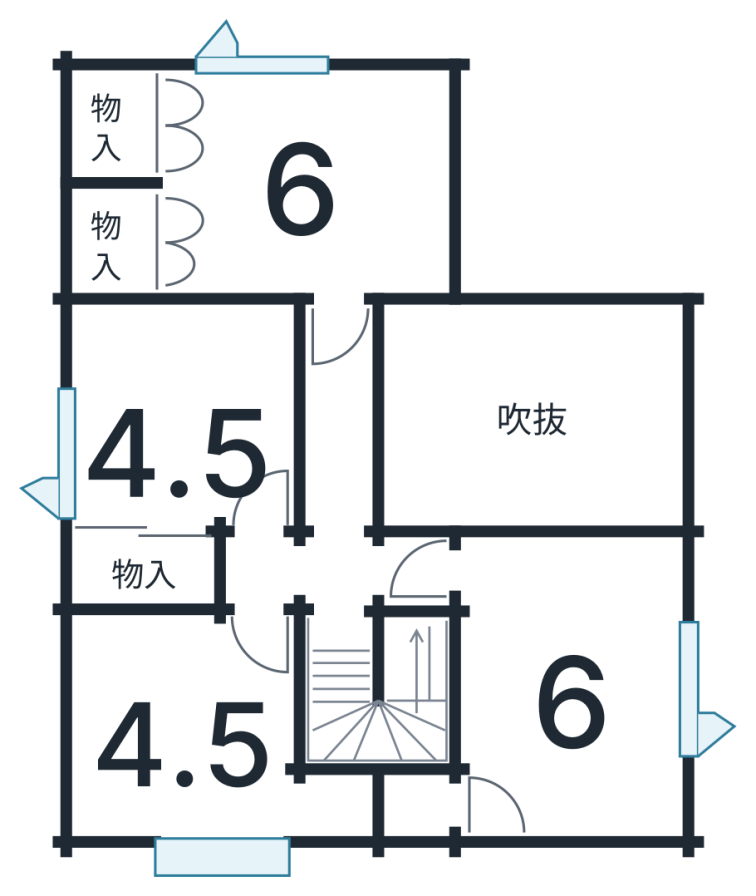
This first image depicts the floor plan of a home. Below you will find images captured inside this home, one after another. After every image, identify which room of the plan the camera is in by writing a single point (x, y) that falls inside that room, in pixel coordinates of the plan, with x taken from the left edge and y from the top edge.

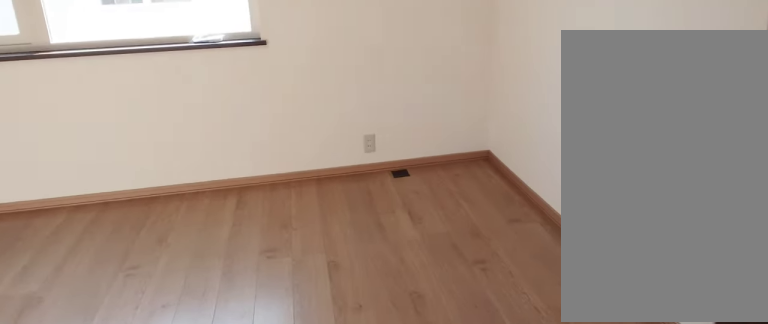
(295, 193)
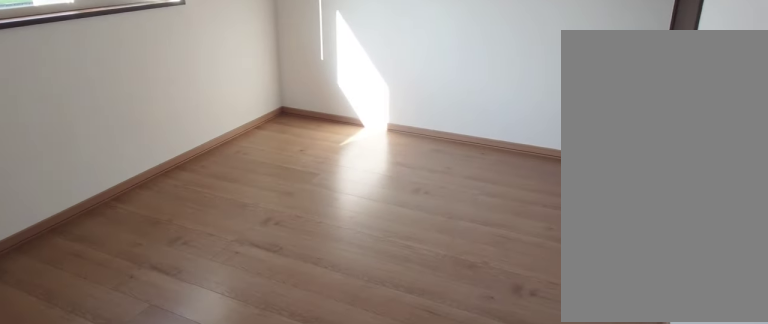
(585, 686)
